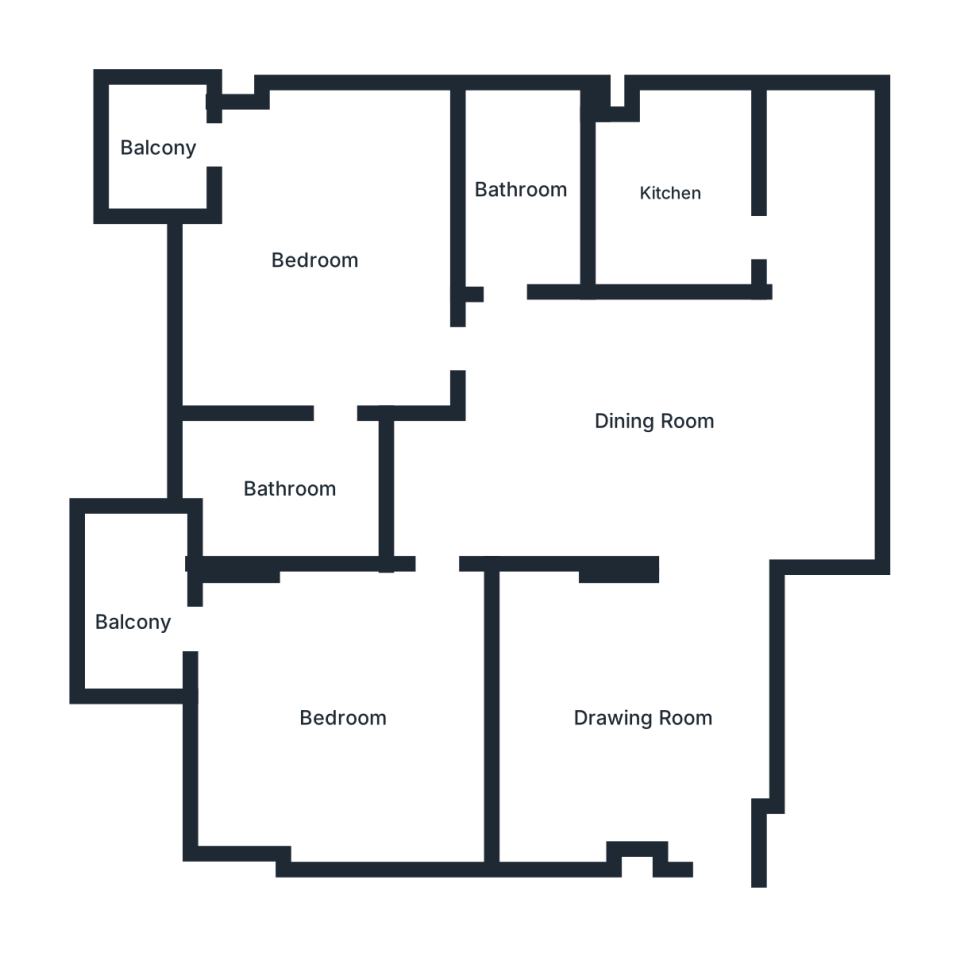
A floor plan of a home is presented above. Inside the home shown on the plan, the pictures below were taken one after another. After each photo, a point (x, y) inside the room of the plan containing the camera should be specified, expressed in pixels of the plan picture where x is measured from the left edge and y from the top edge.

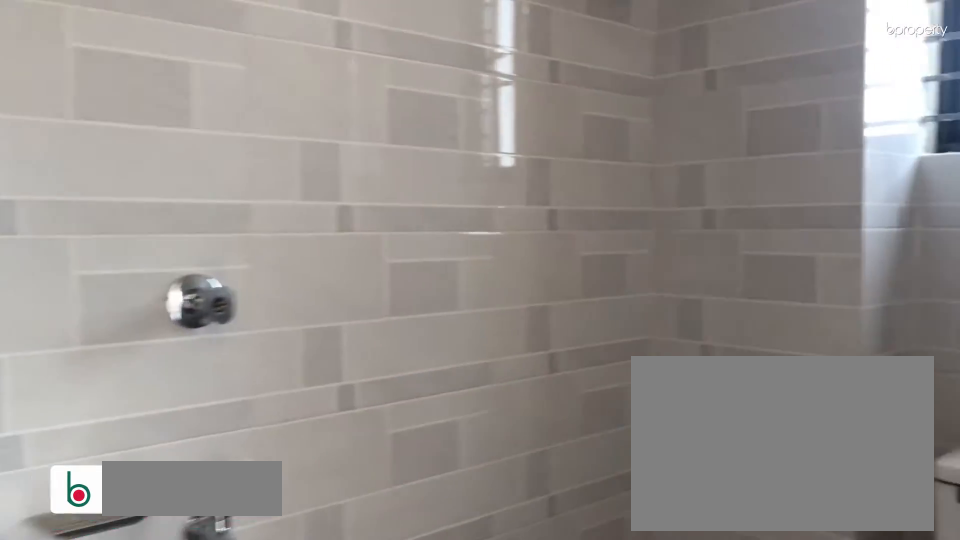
(293, 492)
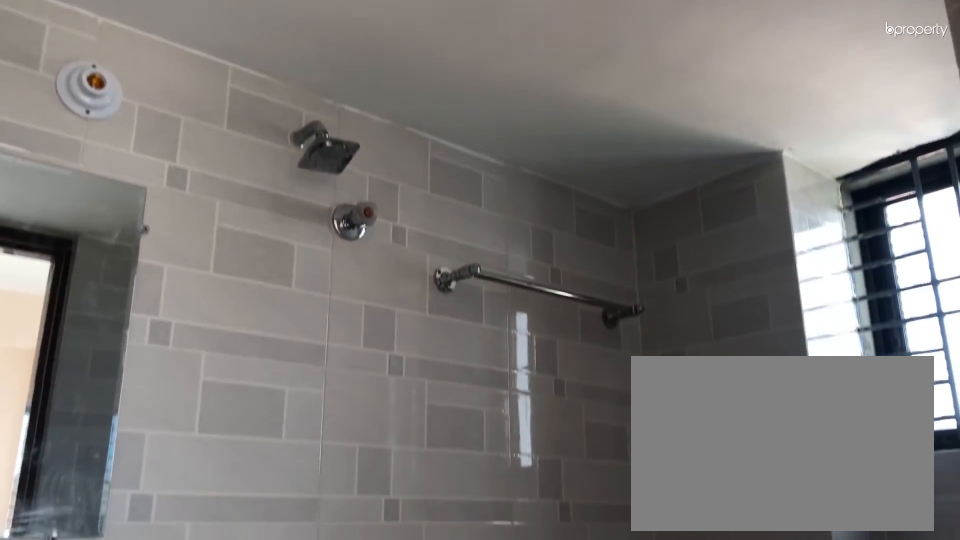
(293, 493)
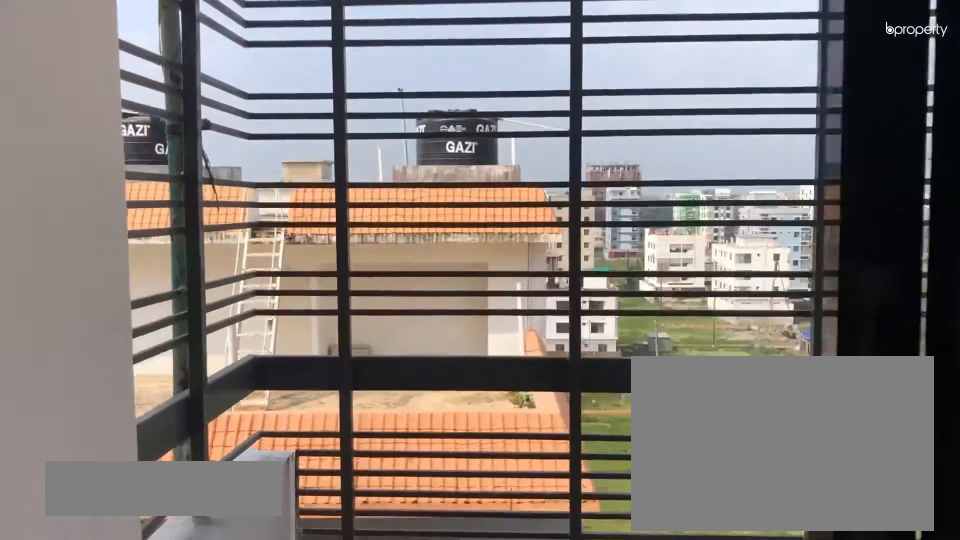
(156, 150)
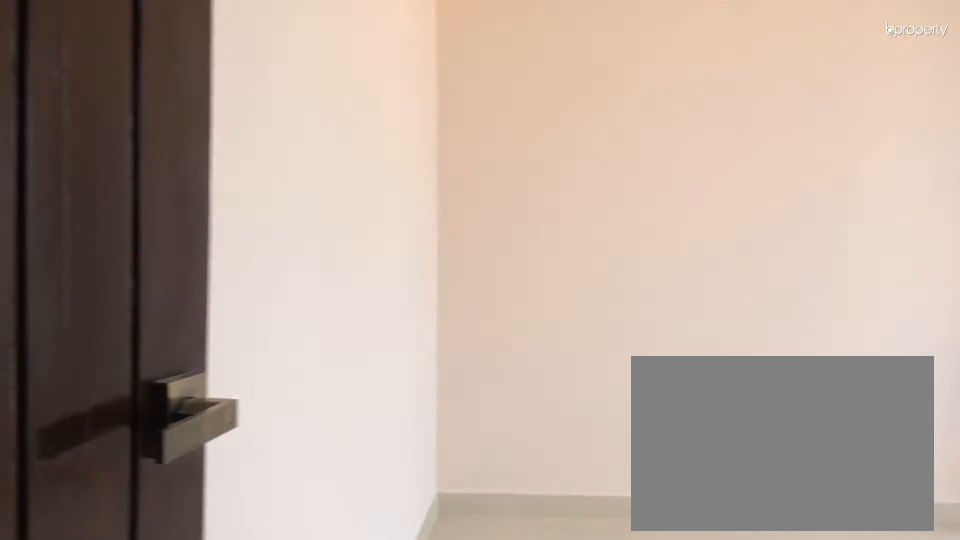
(343, 716)
